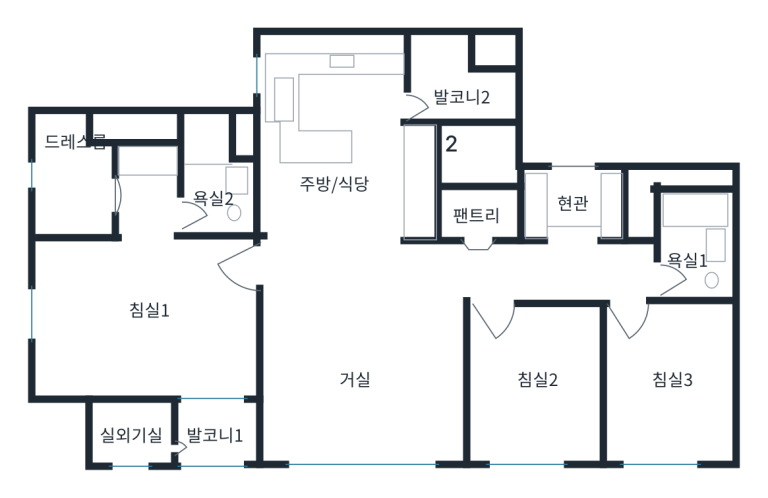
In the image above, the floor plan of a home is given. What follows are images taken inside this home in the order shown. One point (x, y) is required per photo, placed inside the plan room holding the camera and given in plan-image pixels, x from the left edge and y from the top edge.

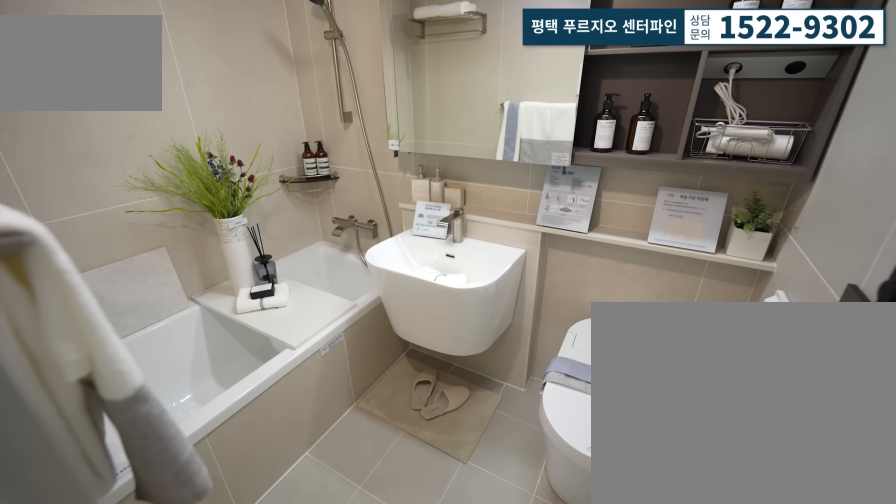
(710, 277)
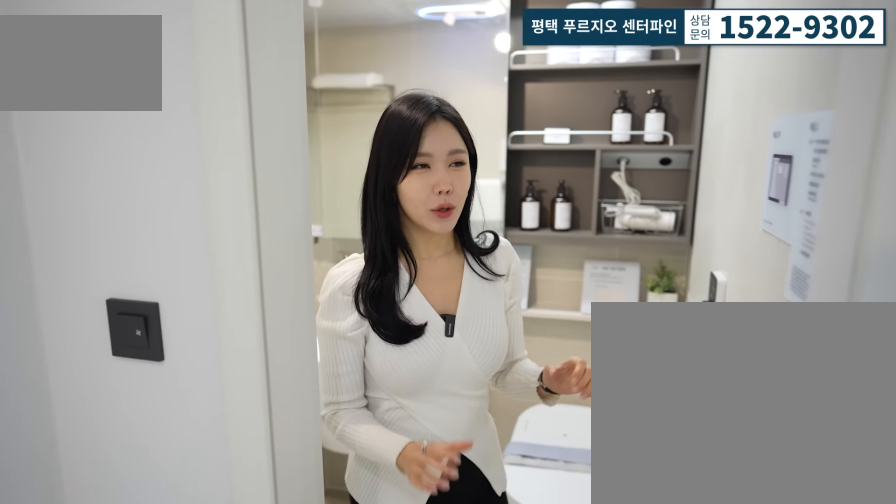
(686, 255)
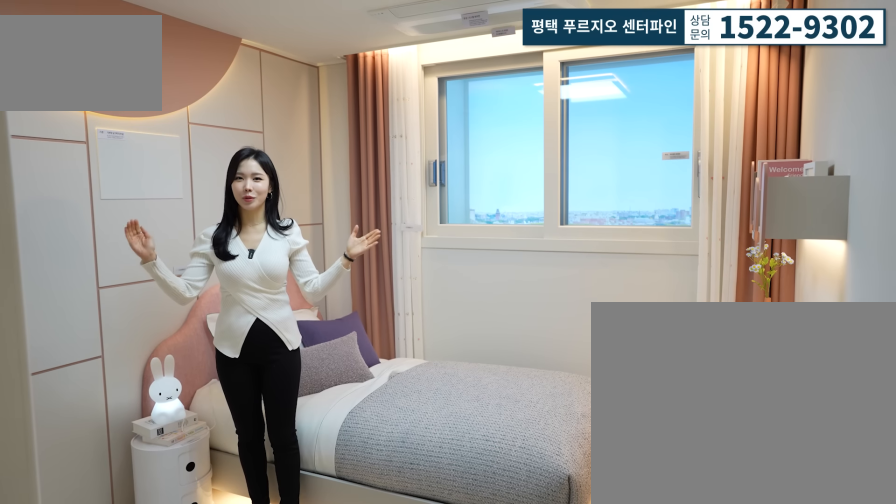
(677, 377)
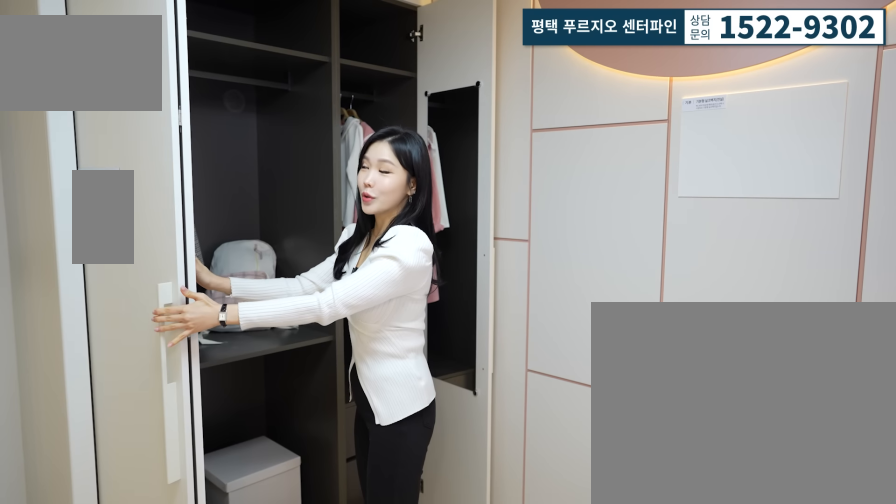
(677, 377)
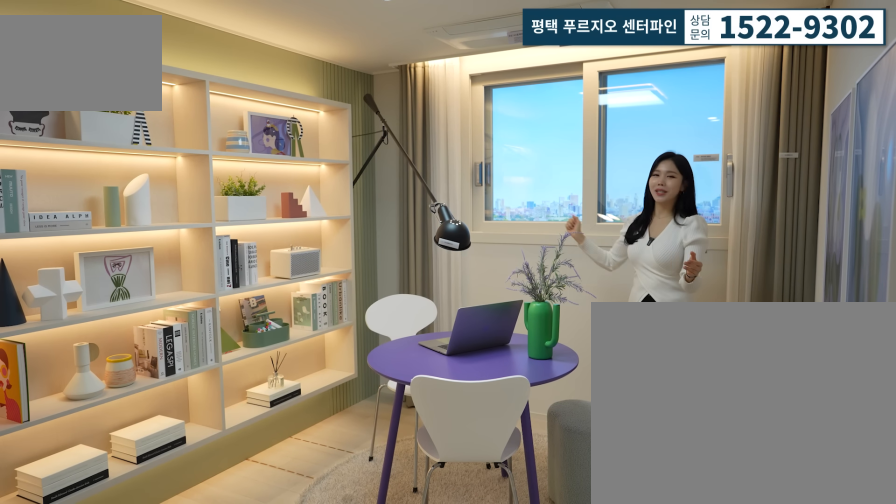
(532, 377)
